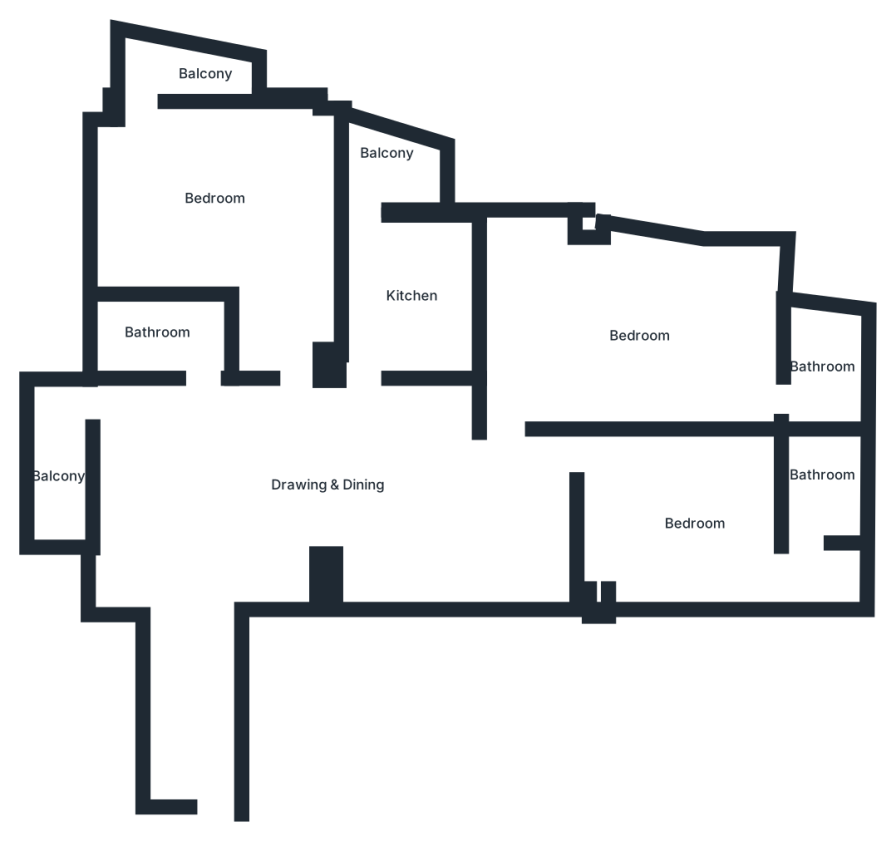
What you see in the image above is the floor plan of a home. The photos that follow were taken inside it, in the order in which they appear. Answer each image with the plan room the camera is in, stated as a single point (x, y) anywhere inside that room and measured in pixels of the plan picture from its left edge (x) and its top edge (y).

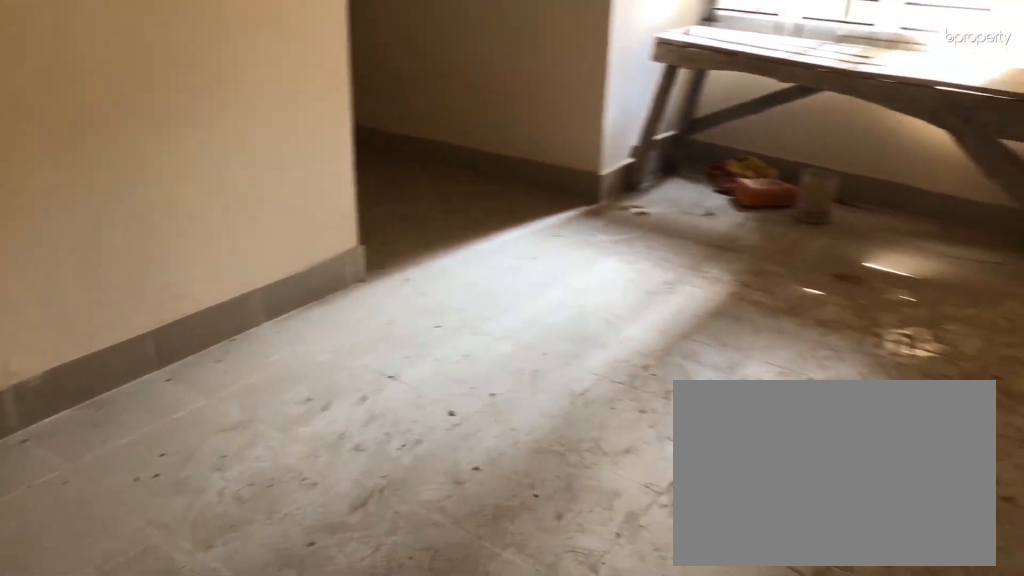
(330, 472)
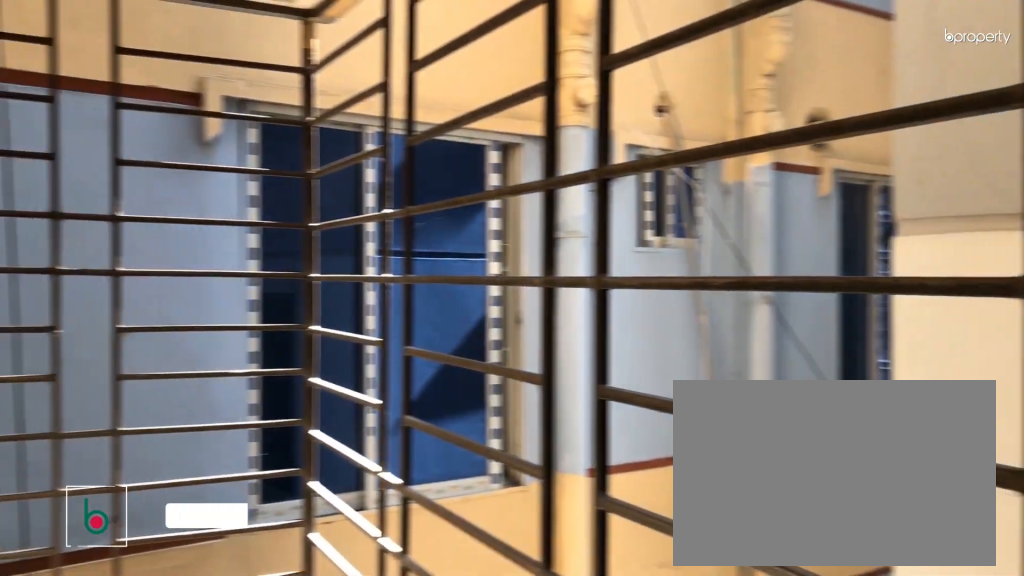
(61, 468)
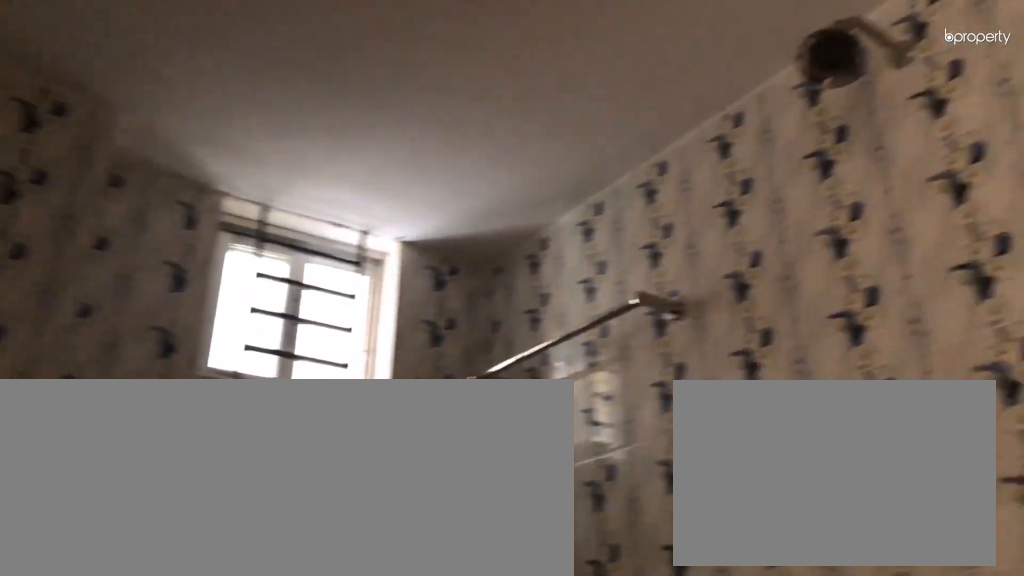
(154, 337)
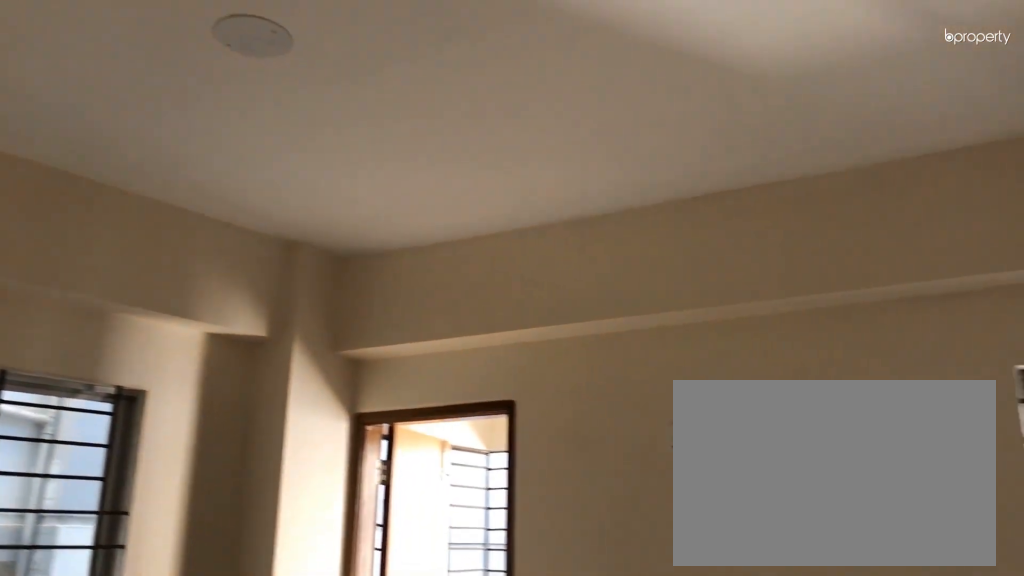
(221, 202)
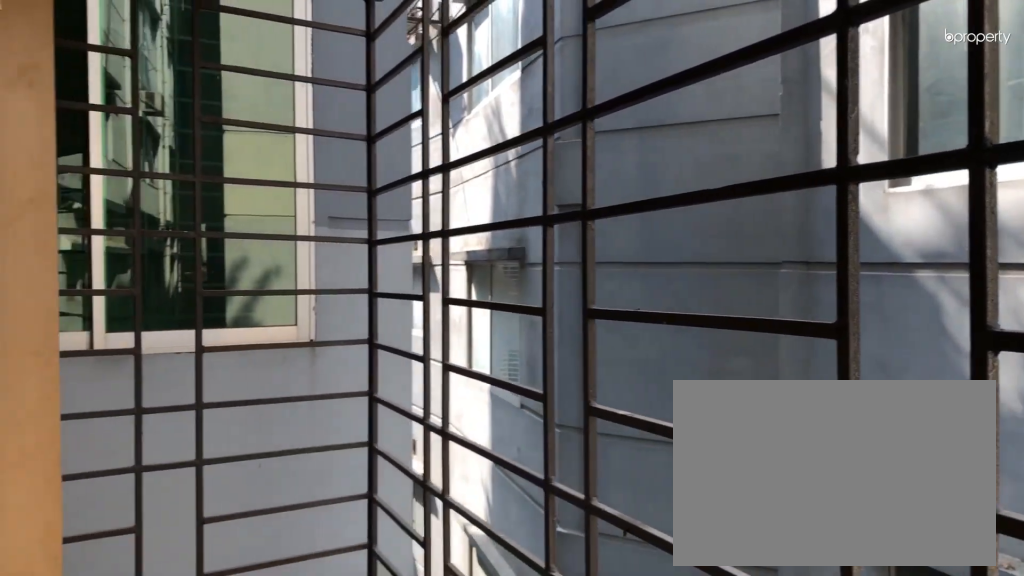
(175, 71)
